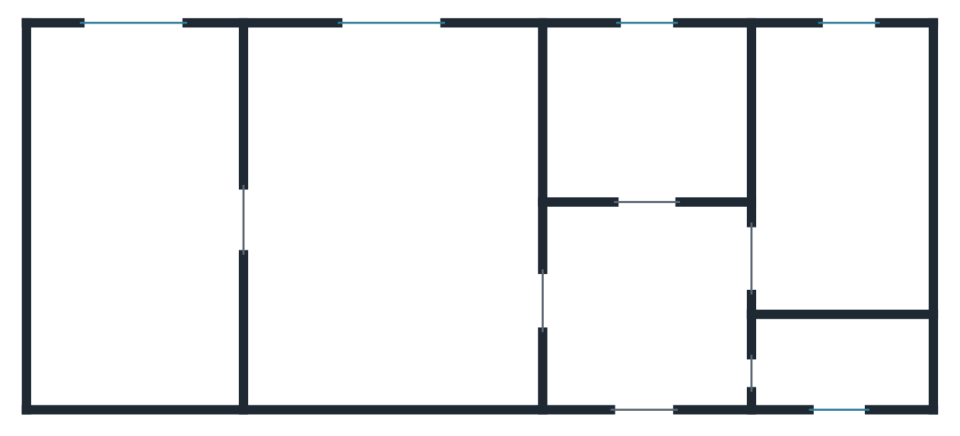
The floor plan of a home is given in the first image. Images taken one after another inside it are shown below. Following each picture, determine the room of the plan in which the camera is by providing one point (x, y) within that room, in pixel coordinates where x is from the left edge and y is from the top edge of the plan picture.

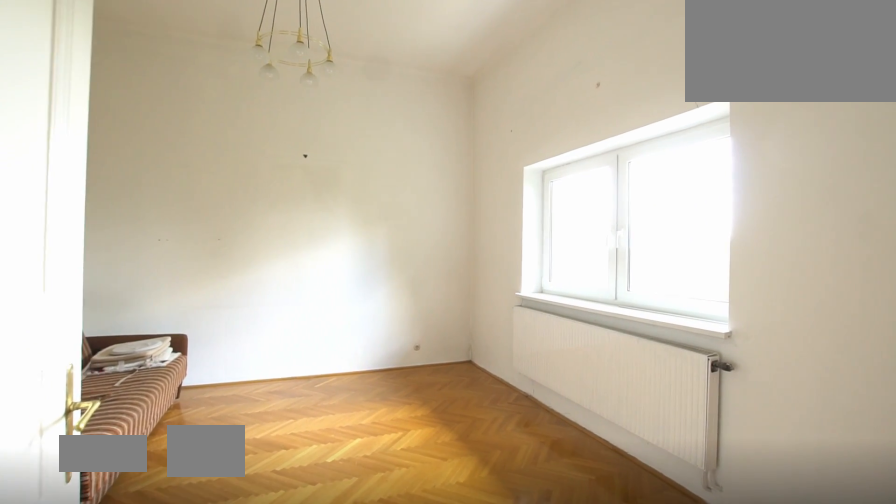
(141, 226)
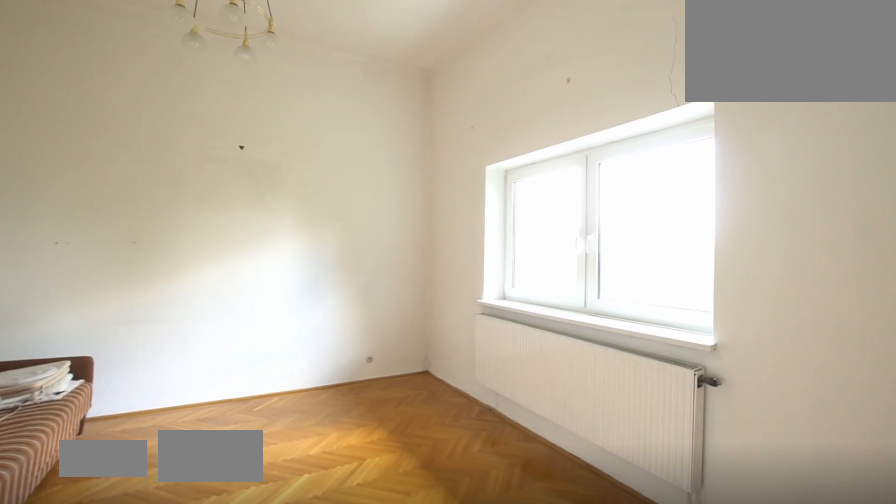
(141, 226)
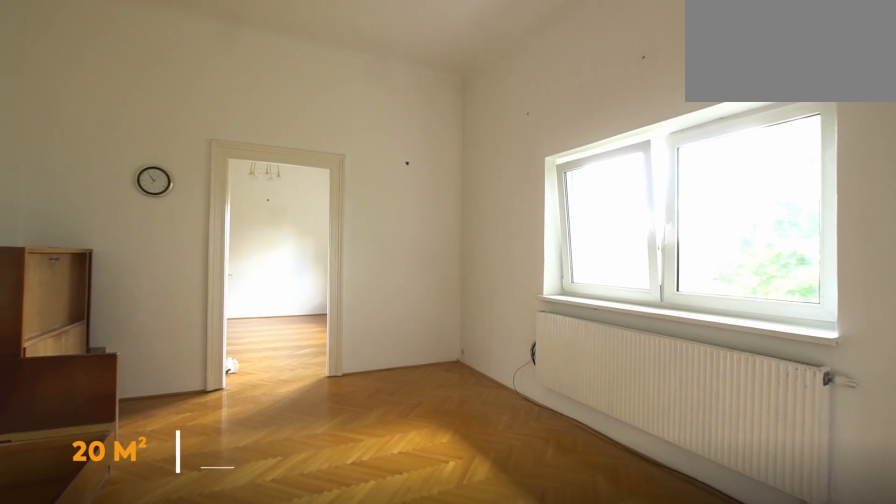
(411, 226)
